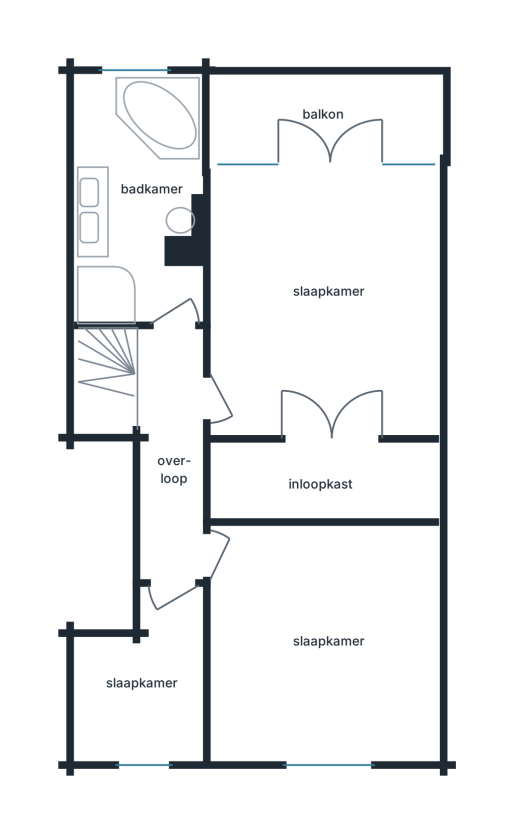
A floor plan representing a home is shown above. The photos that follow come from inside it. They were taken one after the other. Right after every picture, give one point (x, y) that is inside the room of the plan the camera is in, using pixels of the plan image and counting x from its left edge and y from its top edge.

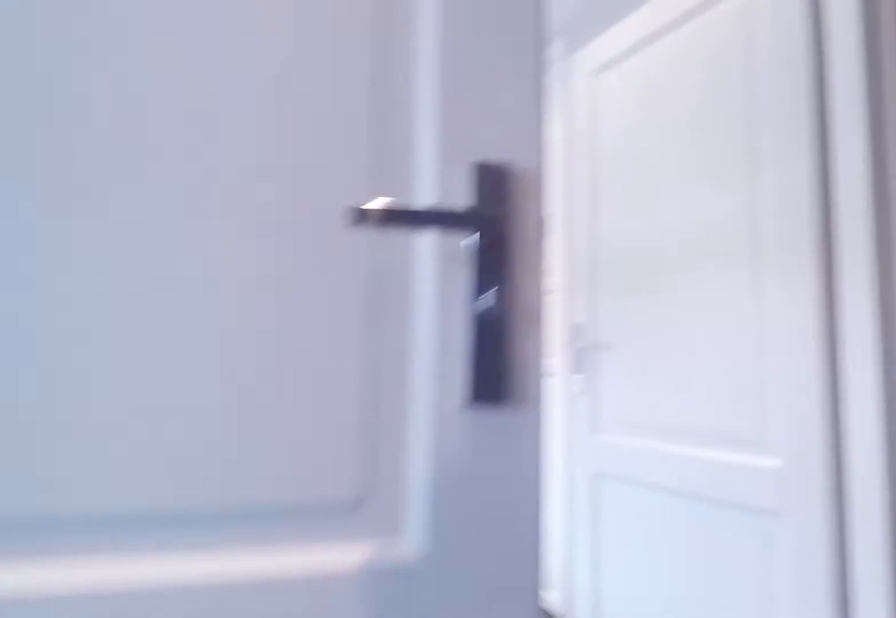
(172, 451)
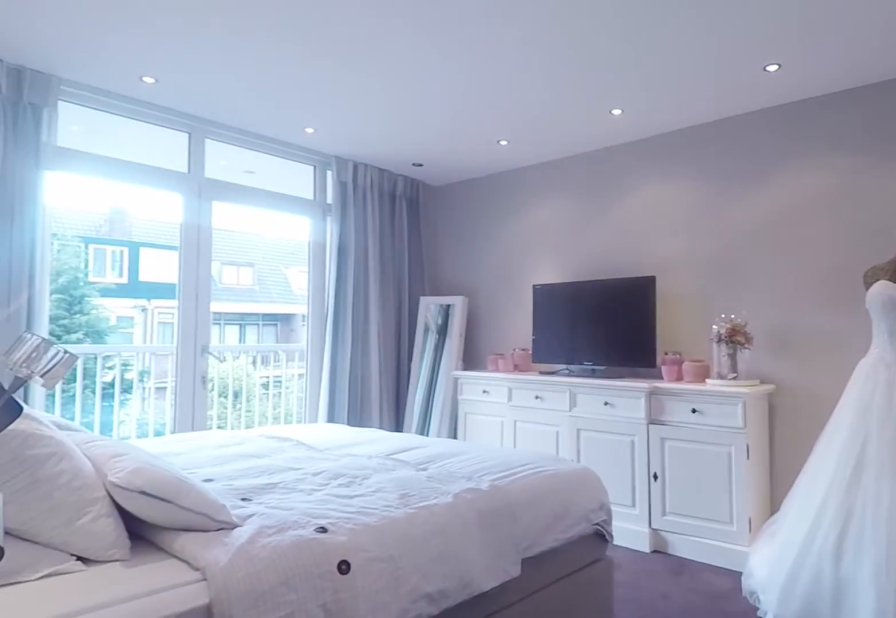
(324, 354)
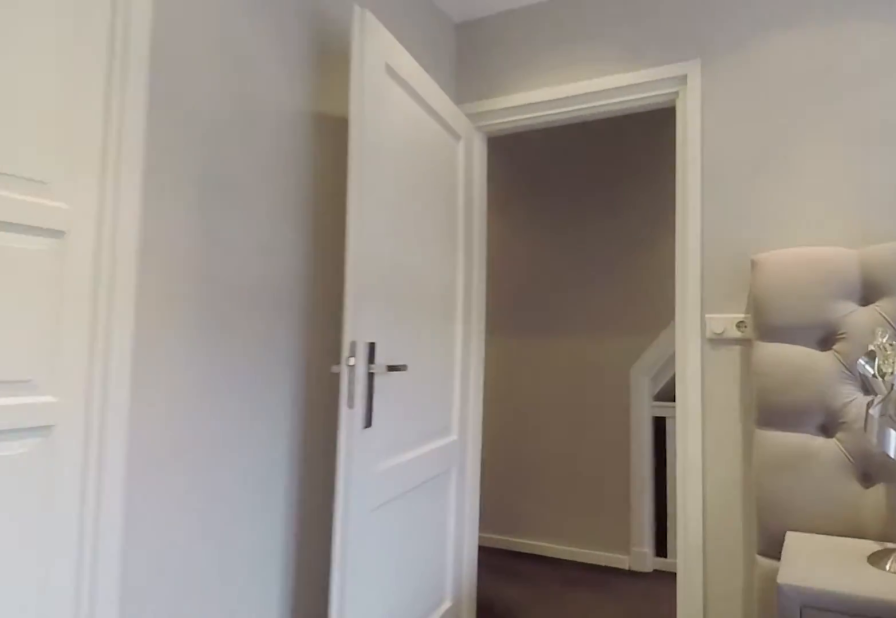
(324, 354)
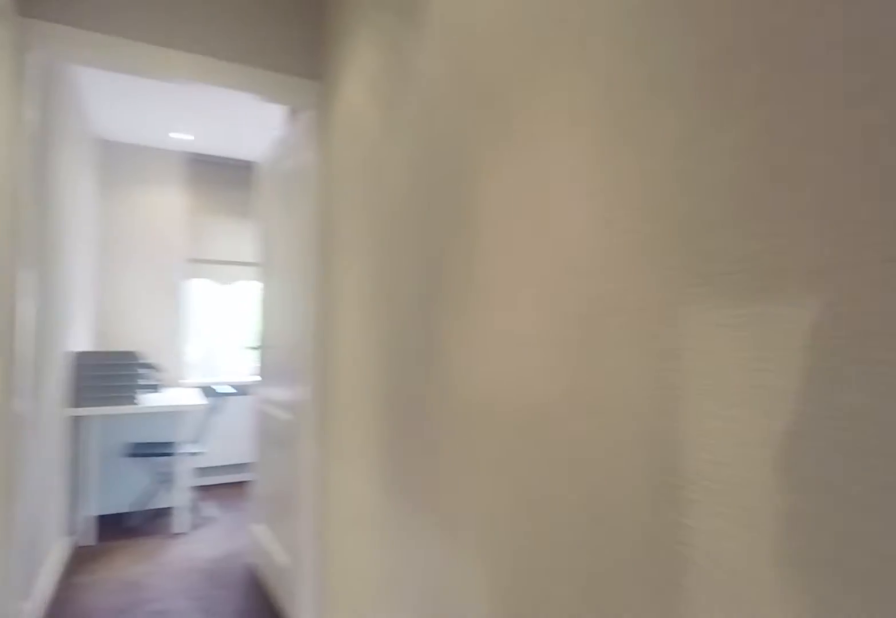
(172, 451)
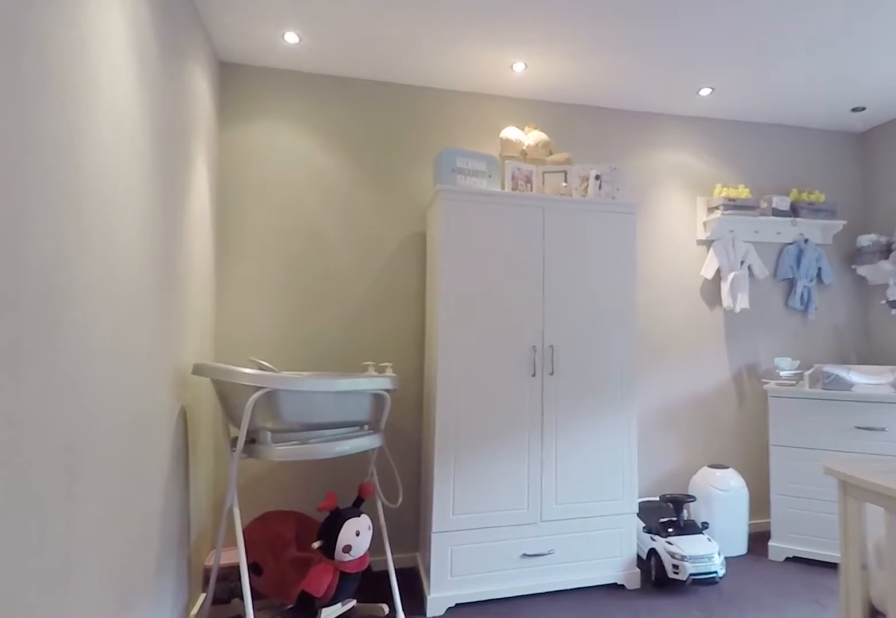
(259, 678)
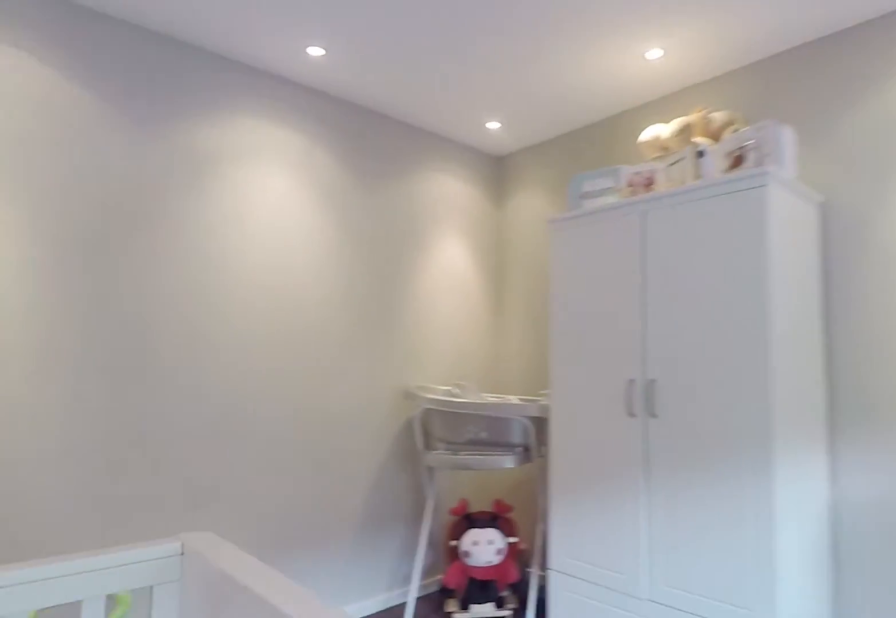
(259, 678)
